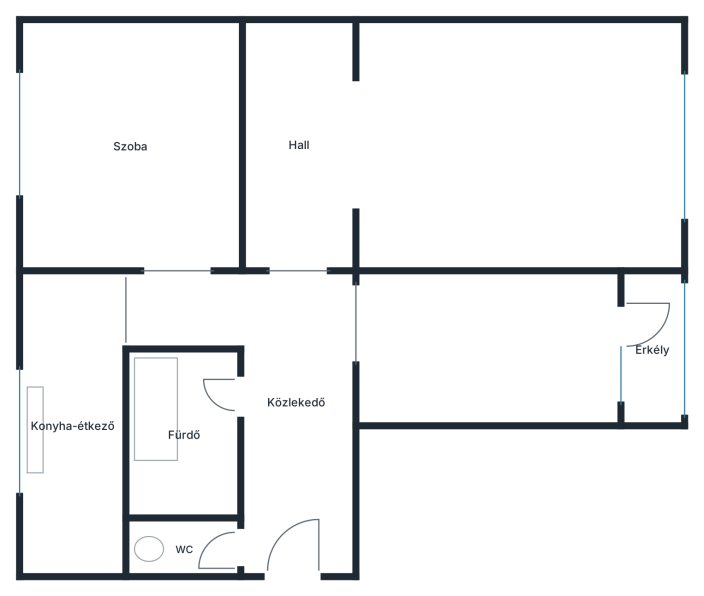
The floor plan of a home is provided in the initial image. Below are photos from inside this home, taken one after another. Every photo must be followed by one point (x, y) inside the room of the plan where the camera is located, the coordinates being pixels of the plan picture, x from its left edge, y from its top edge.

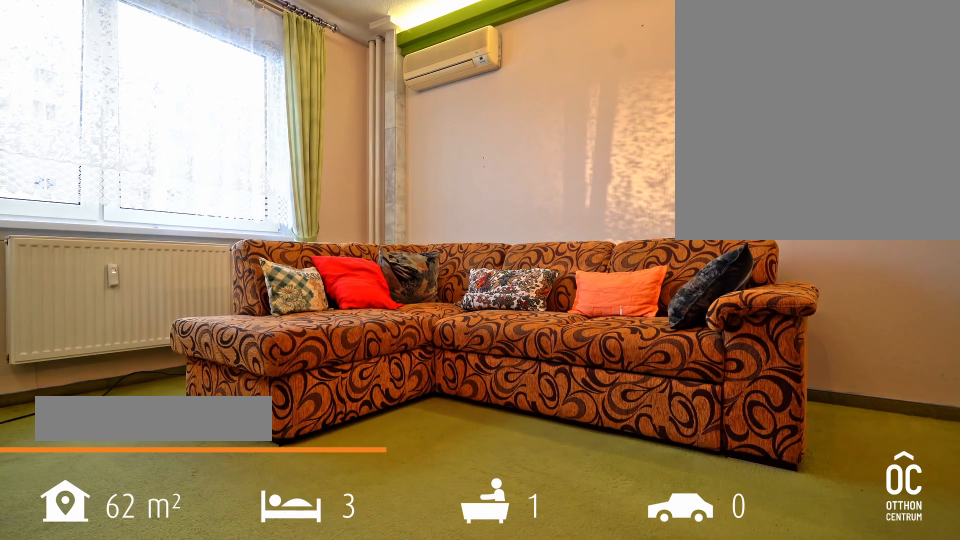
(513, 155)
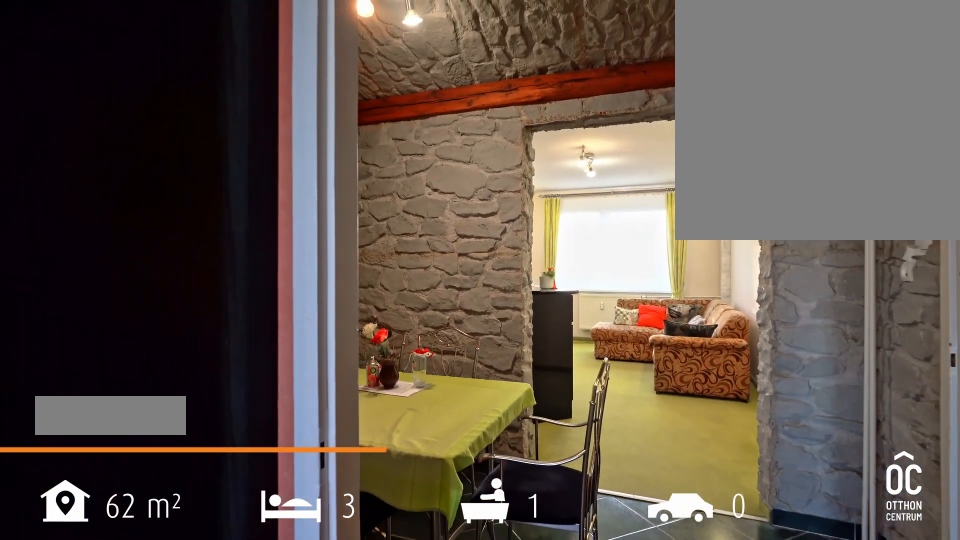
(301, 145)
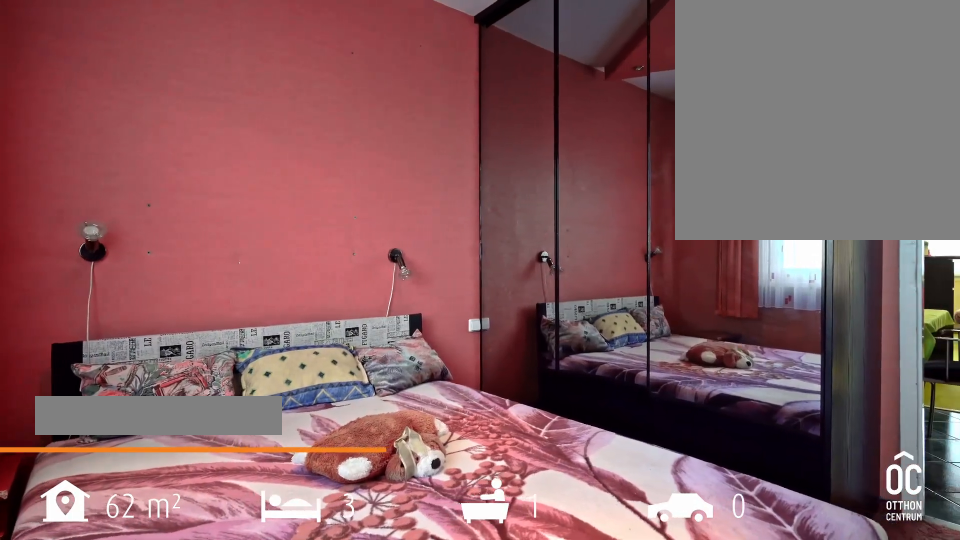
(144, 158)
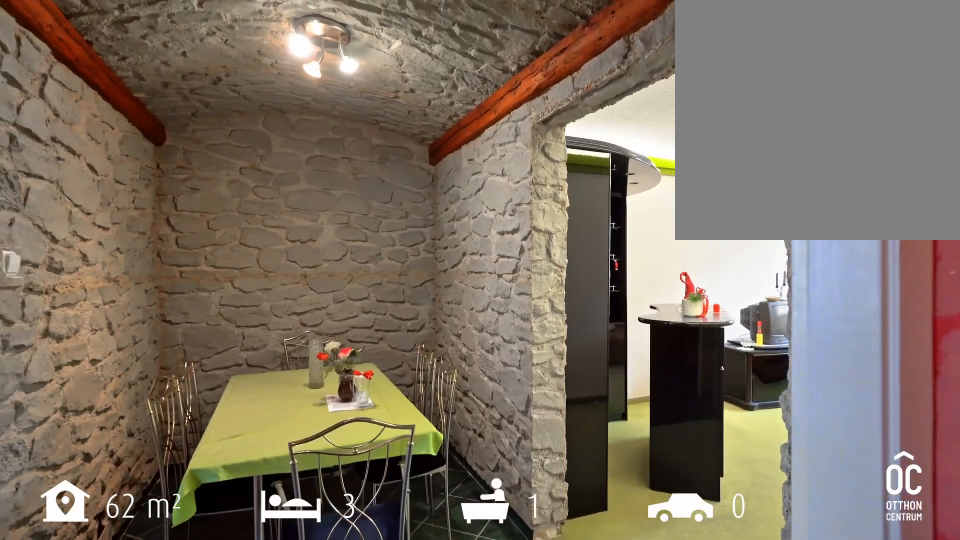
(301, 145)
